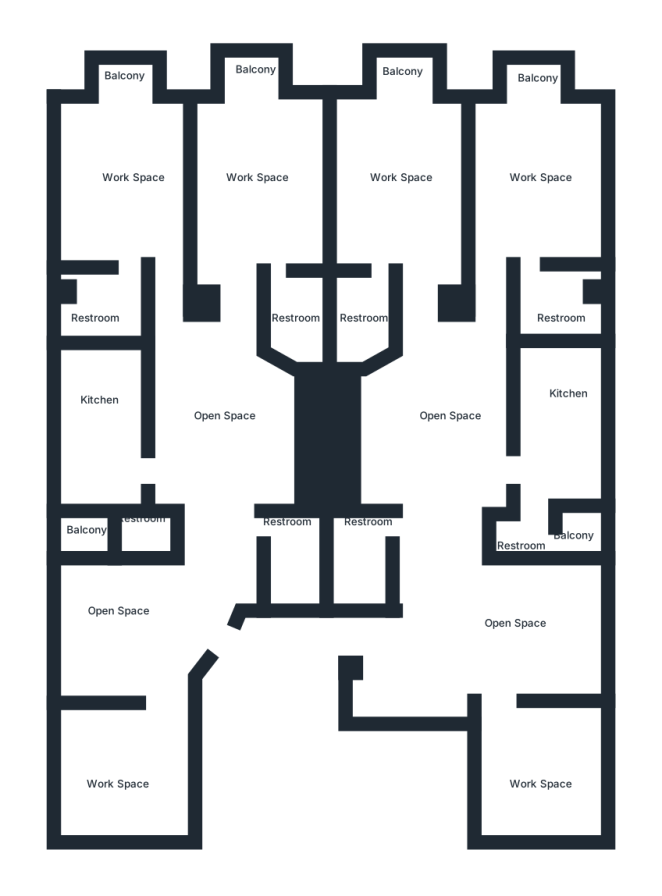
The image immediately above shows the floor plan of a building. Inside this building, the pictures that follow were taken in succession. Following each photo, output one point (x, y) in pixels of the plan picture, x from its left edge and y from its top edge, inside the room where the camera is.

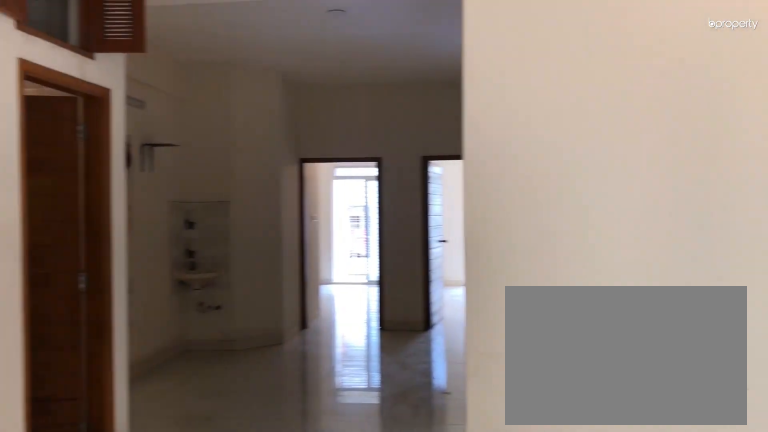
(487, 631)
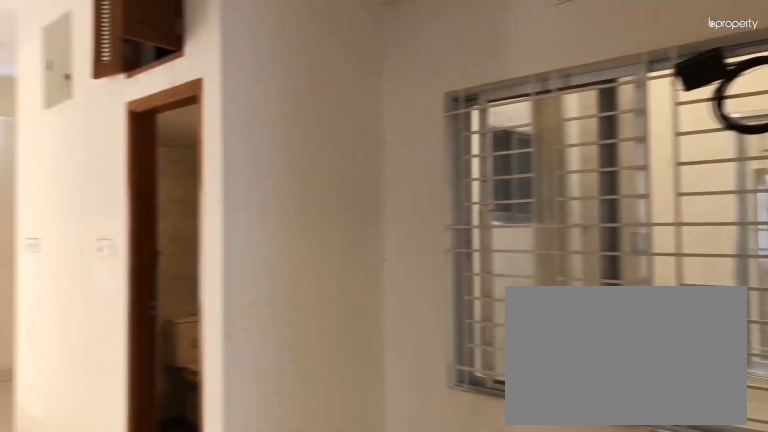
(467, 389)
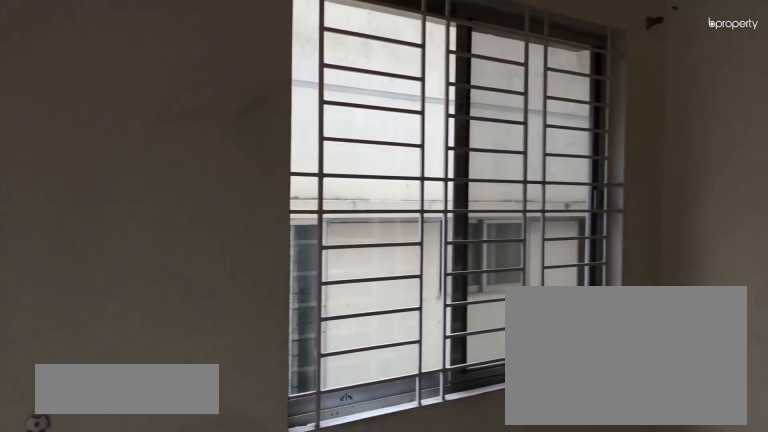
(534, 179)
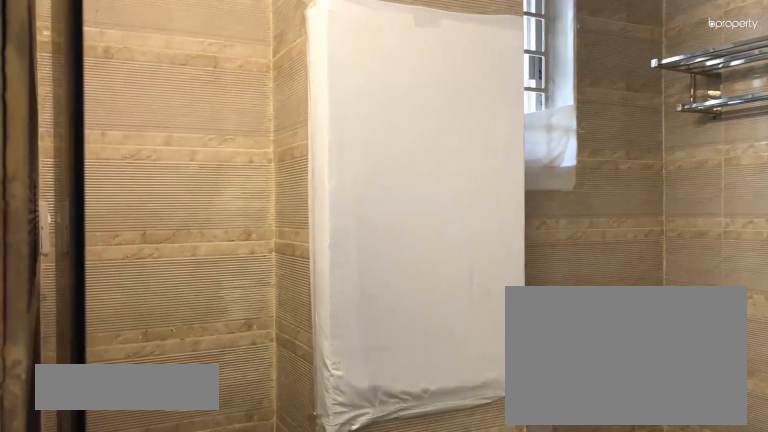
(551, 297)
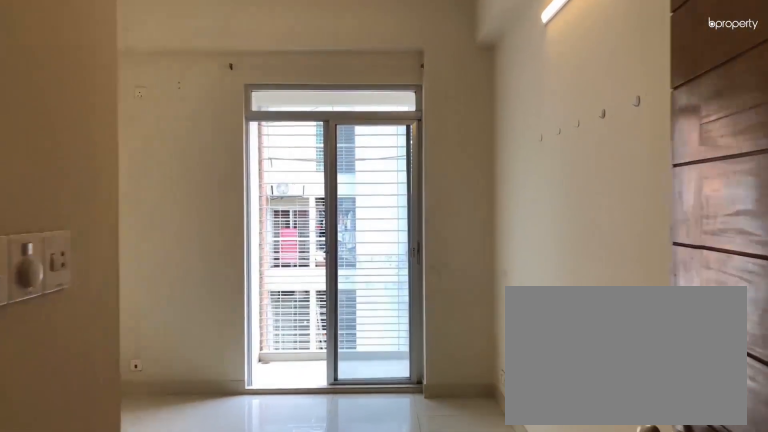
(528, 291)
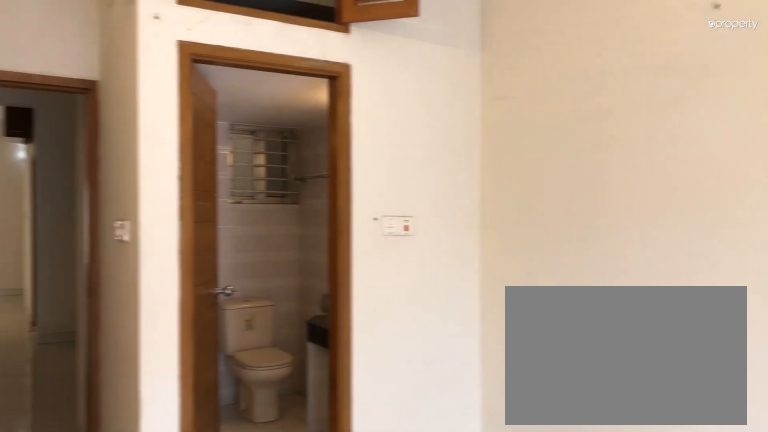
(402, 164)
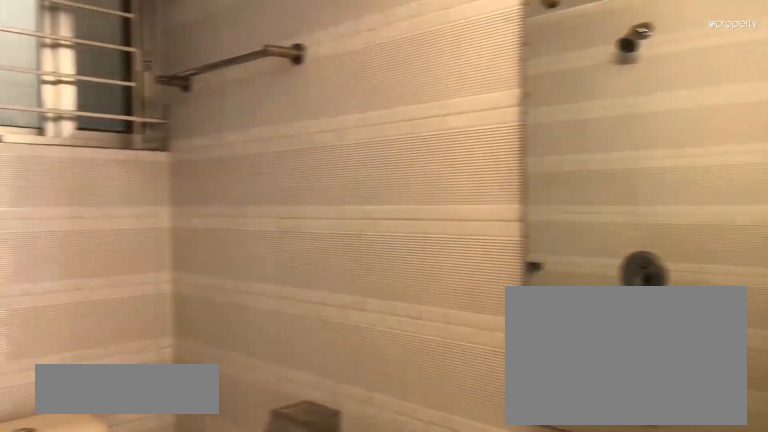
(364, 313)
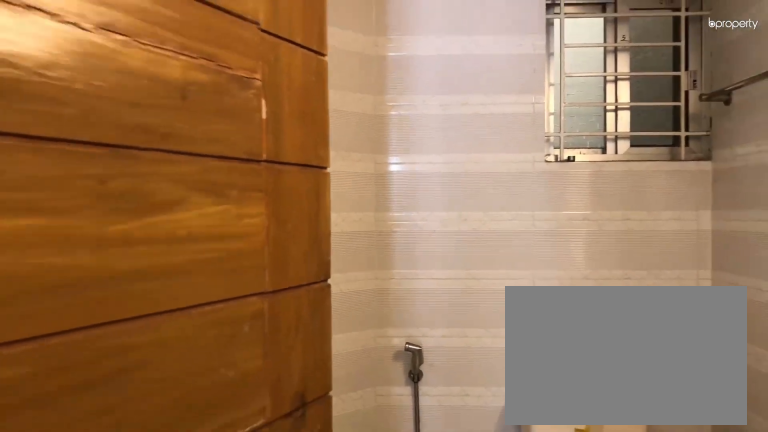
(364, 313)
